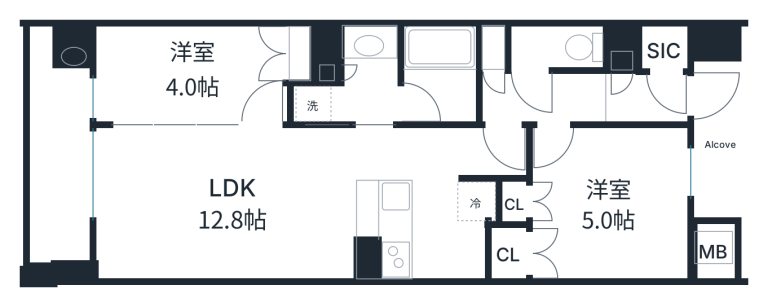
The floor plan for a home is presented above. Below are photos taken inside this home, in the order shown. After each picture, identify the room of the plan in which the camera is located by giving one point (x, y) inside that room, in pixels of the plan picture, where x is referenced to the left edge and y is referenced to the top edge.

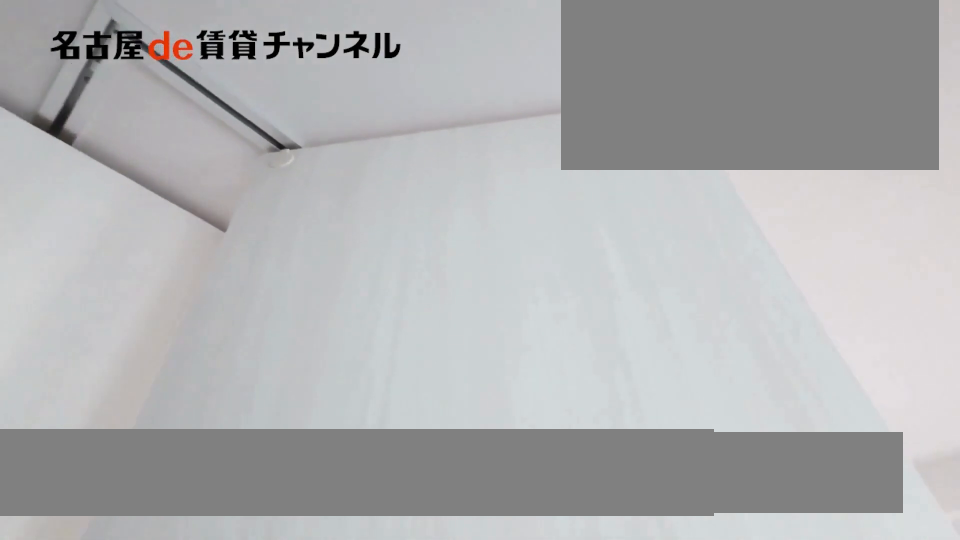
(188, 77)
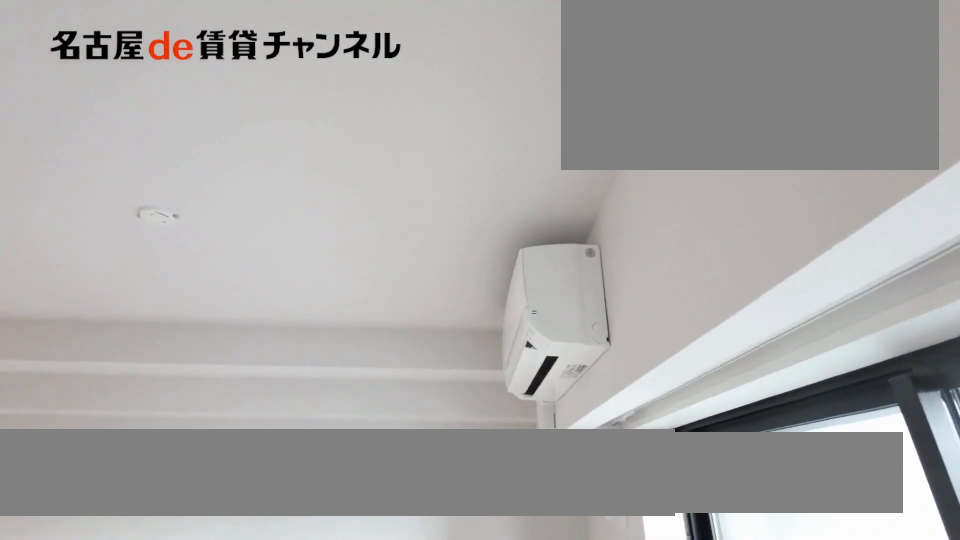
(221, 201)
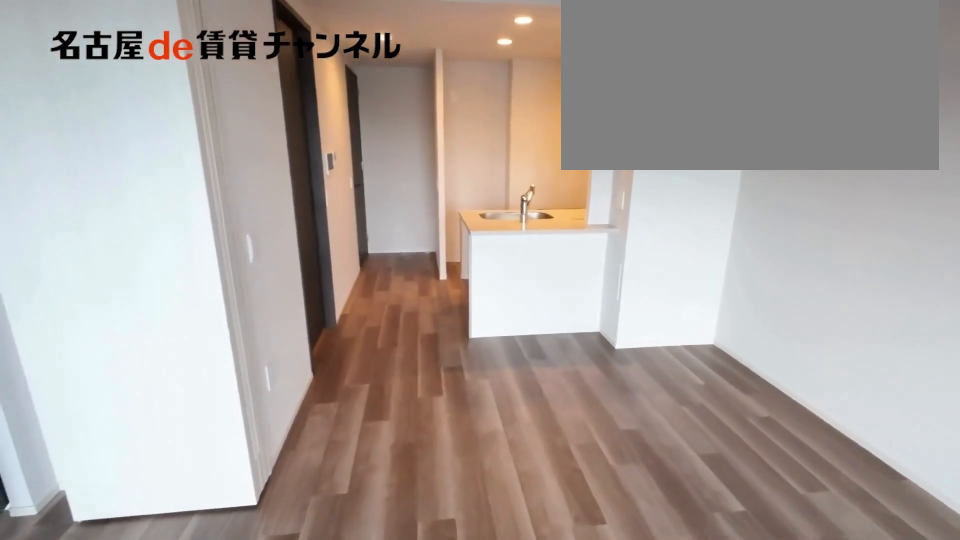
(221, 201)
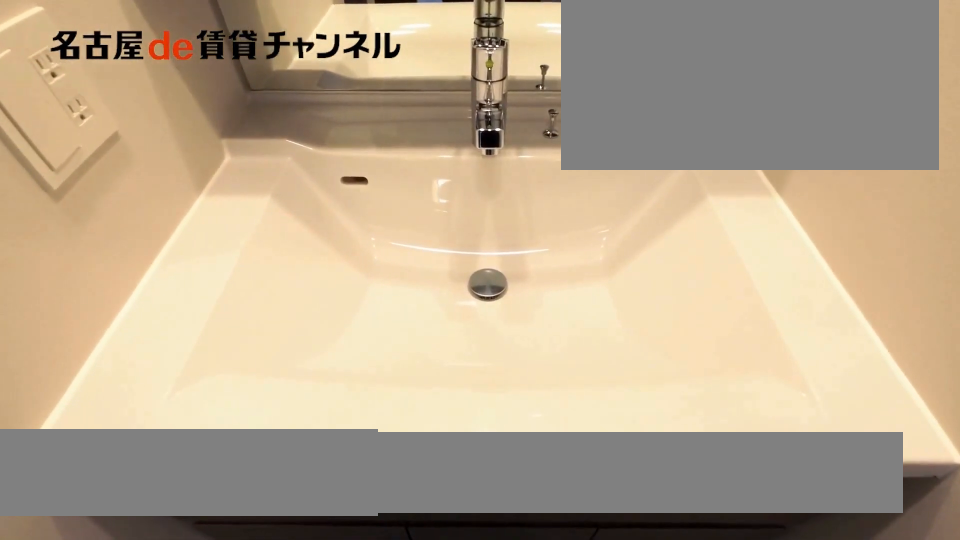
(348, 80)
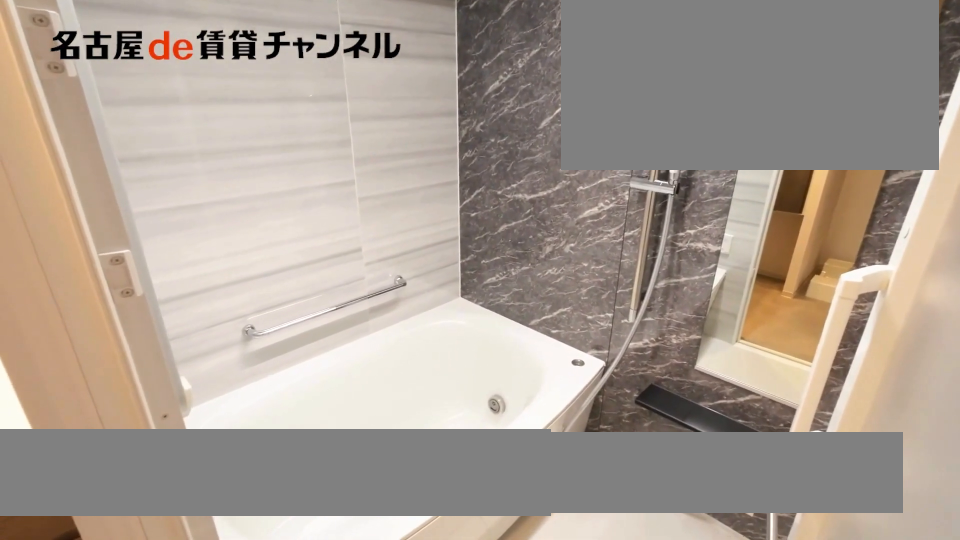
(438, 76)
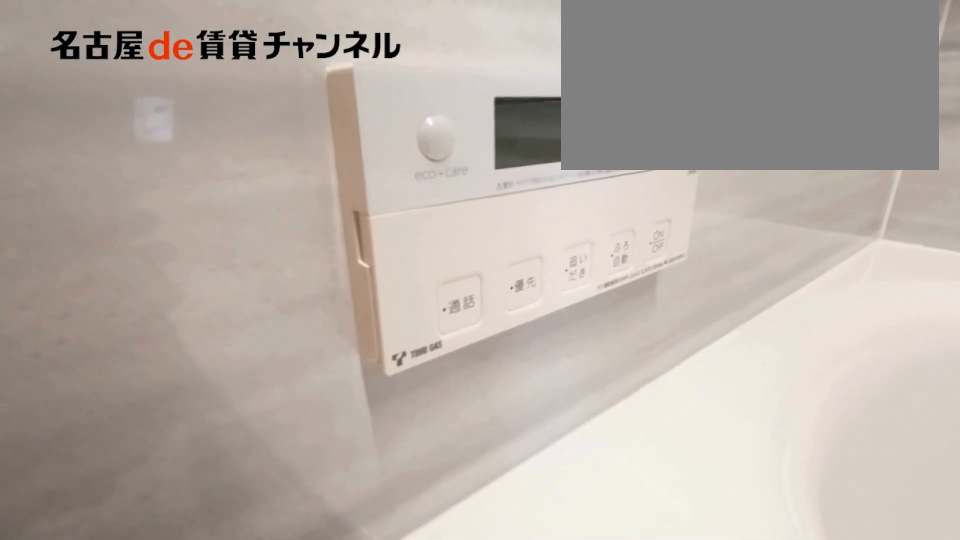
(438, 76)
